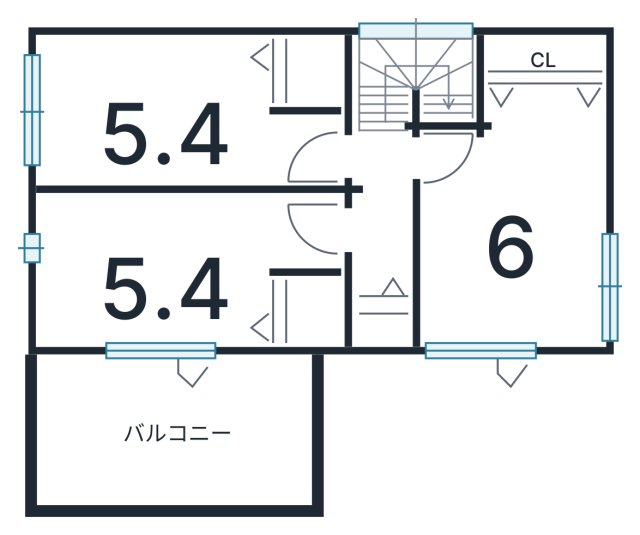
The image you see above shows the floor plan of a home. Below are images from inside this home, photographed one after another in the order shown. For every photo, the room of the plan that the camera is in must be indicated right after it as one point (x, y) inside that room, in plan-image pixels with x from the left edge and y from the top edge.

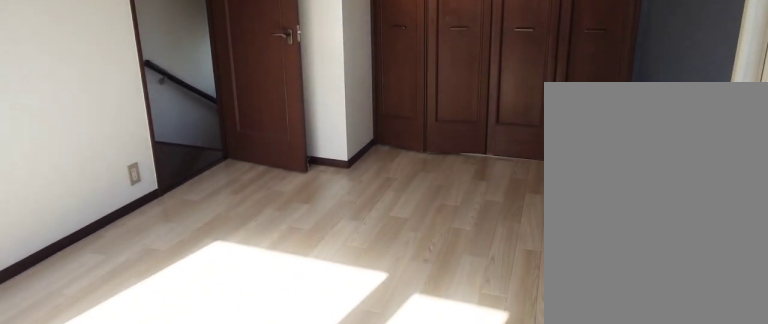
(504, 240)
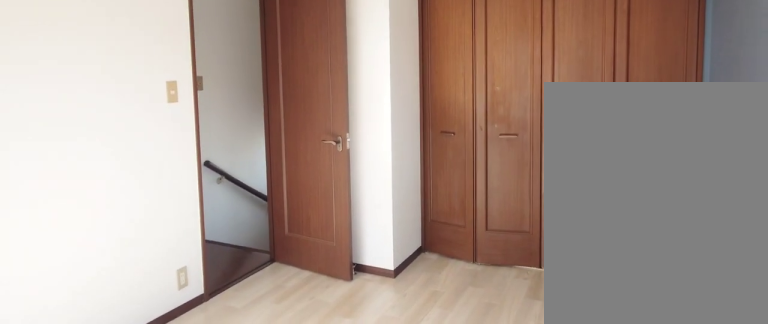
(504, 240)
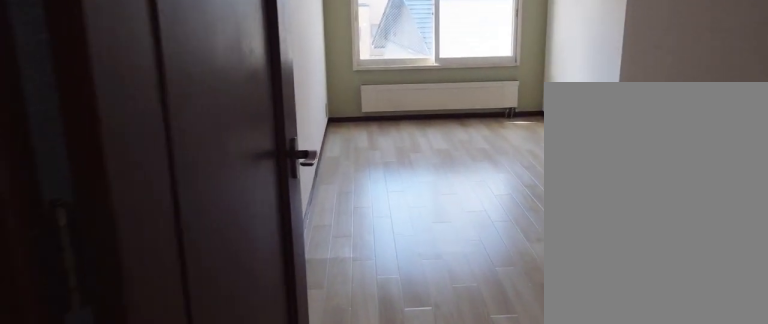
(154, 116)
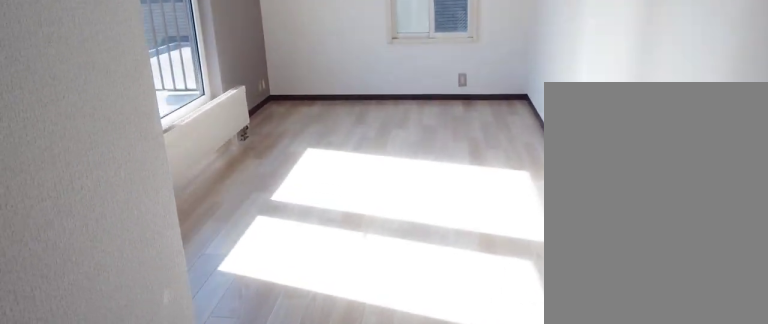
(151, 281)
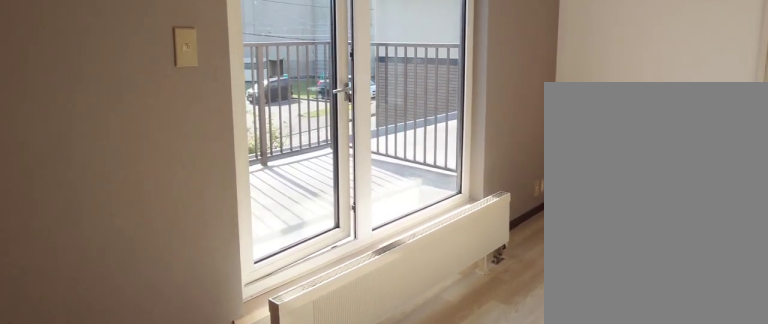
(151, 281)
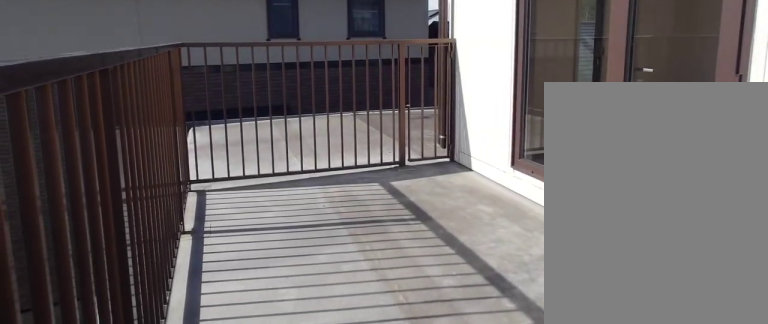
(166, 448)
